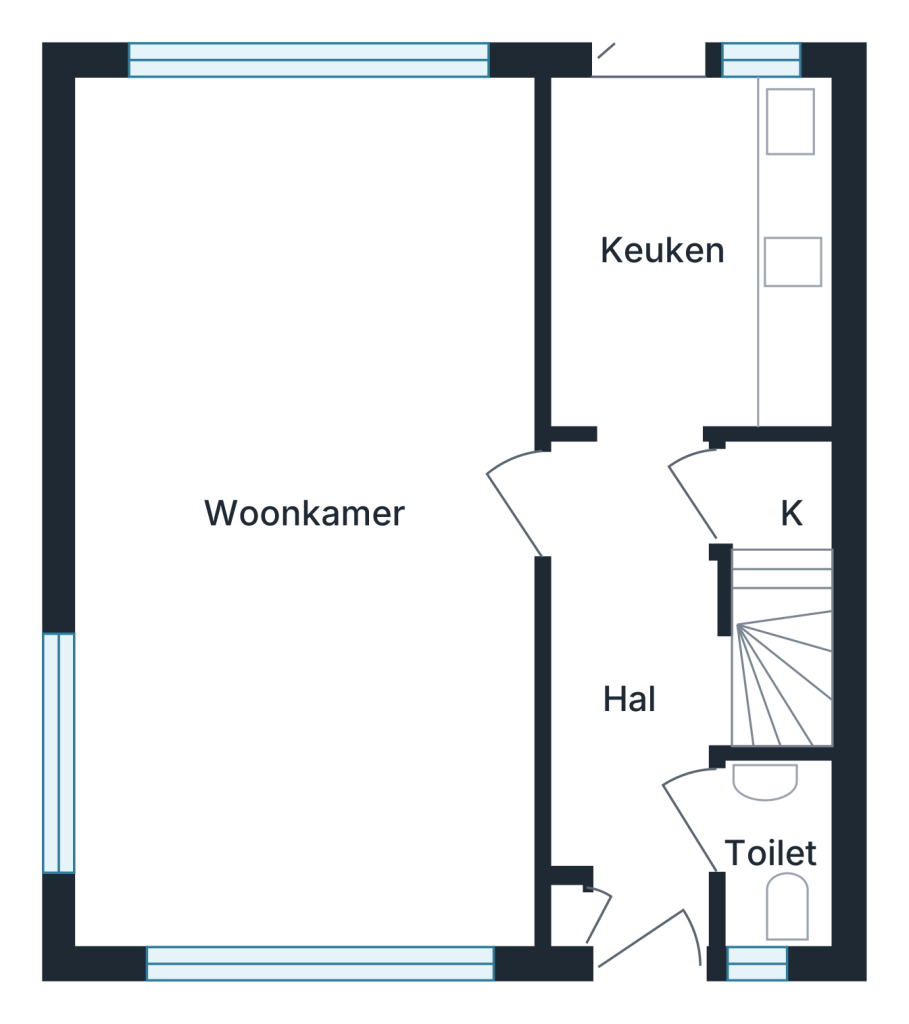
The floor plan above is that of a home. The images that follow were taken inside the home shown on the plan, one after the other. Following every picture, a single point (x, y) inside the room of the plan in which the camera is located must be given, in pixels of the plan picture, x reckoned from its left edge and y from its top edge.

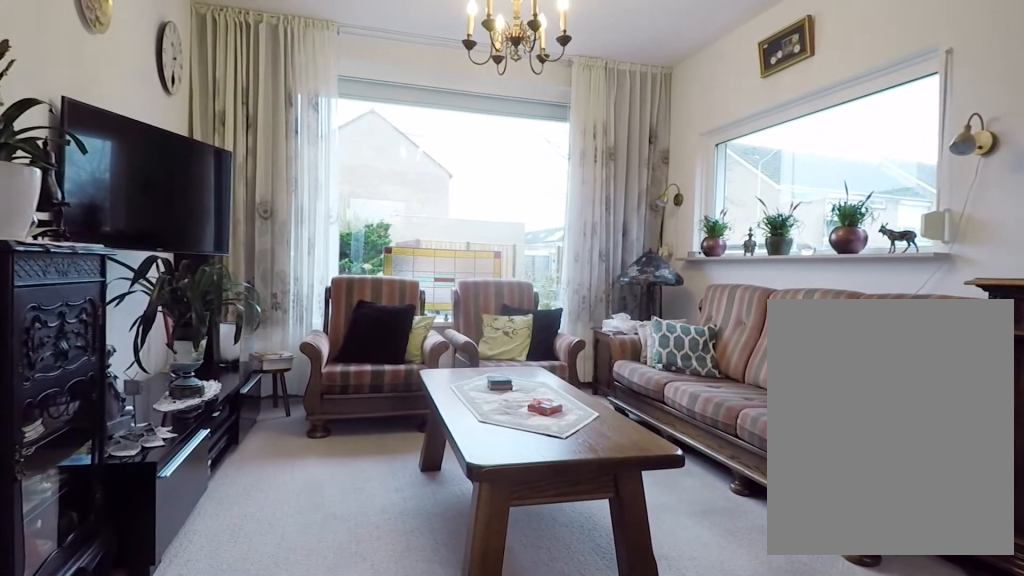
(306, 512)
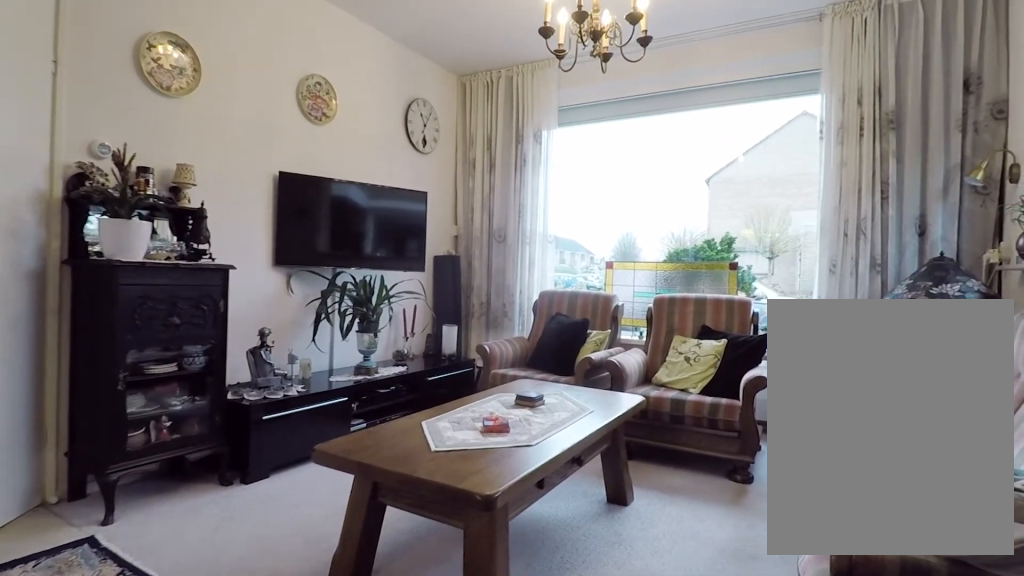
(306, 512)
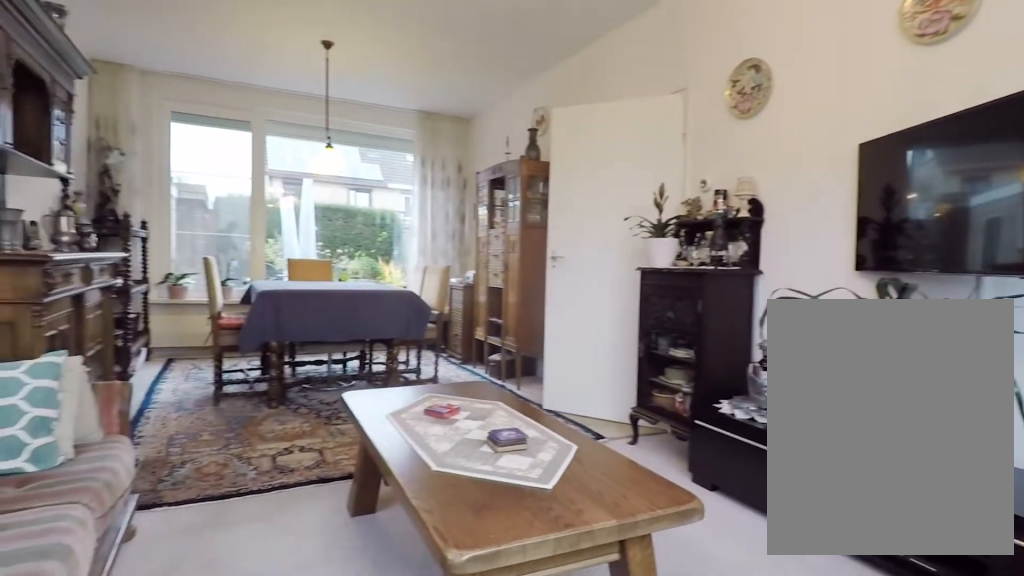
(306, 512)
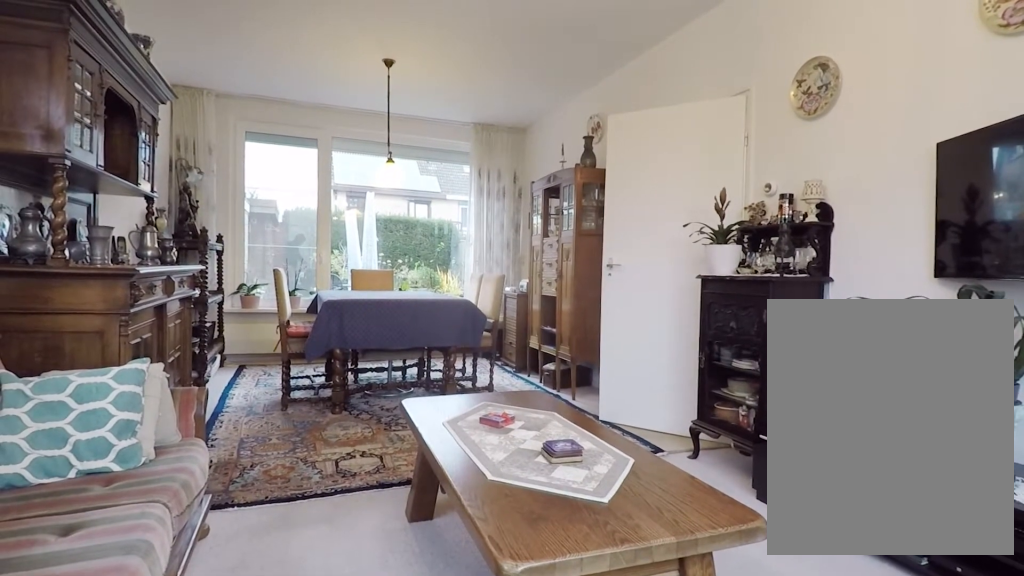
(306, 512)
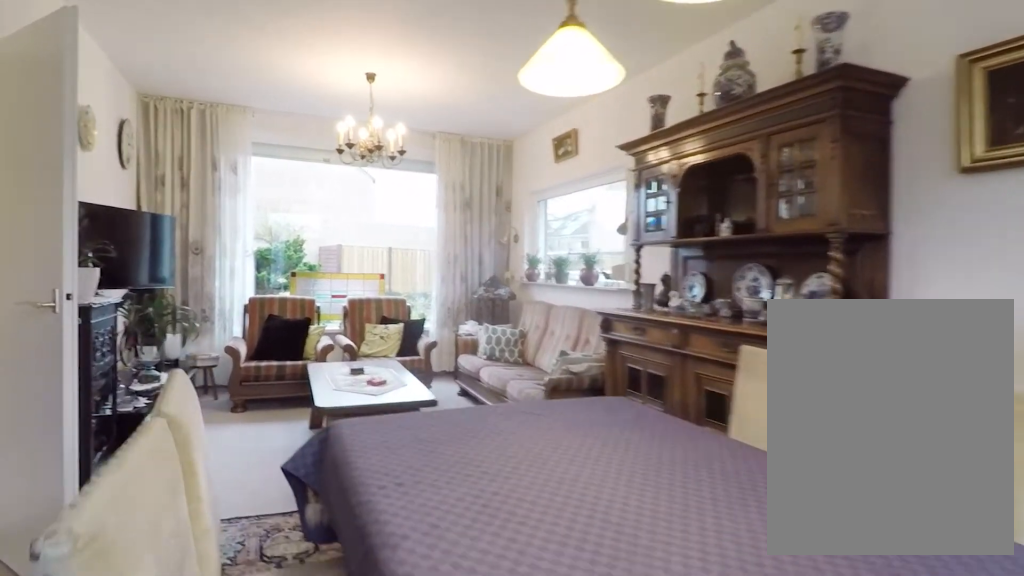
(306, 512)
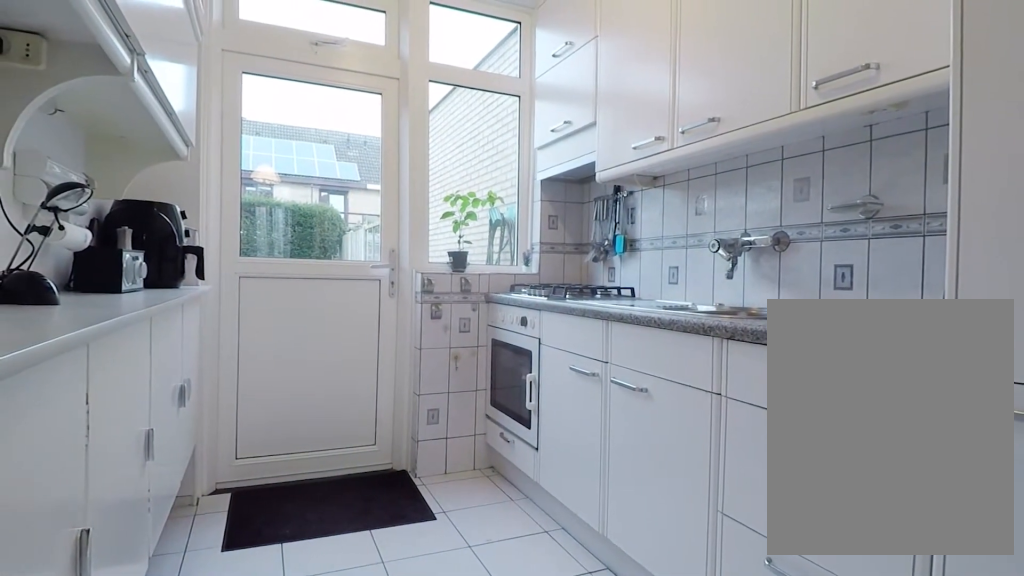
(689, 252)
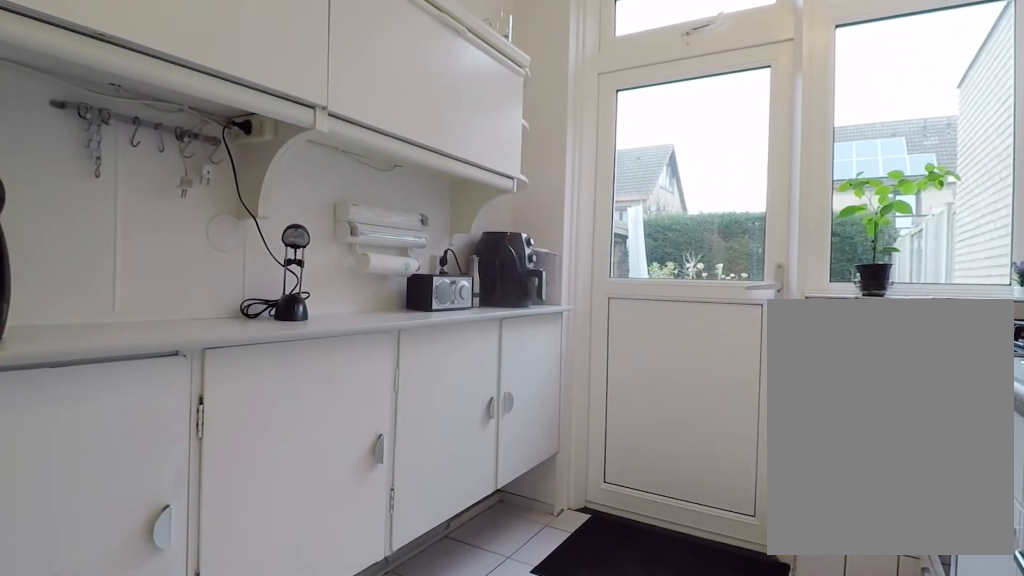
(689, 252)
